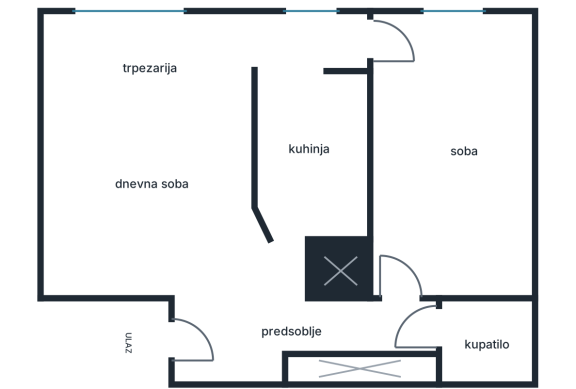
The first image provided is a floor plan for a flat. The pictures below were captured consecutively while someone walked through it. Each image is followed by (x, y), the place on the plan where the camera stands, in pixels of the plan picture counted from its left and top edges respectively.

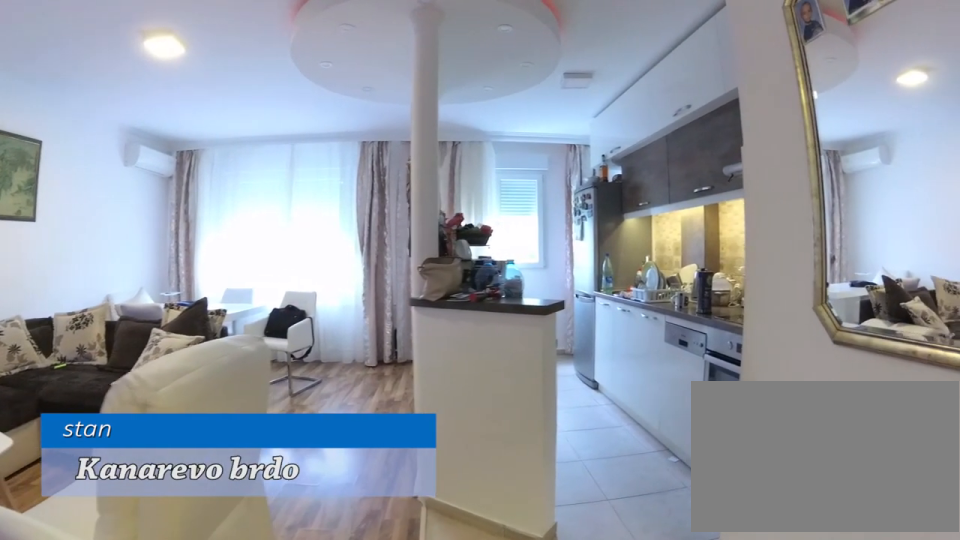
(257, 314)
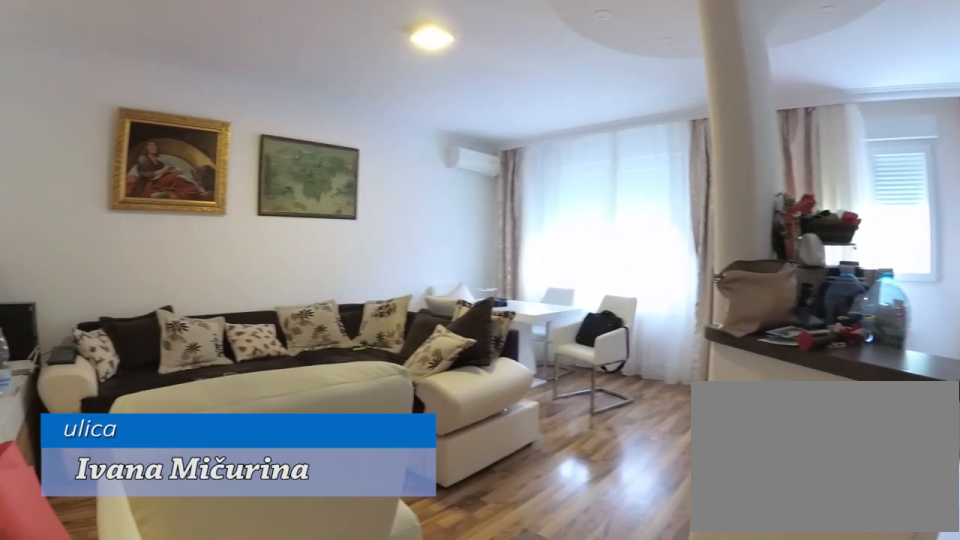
(292, 293)
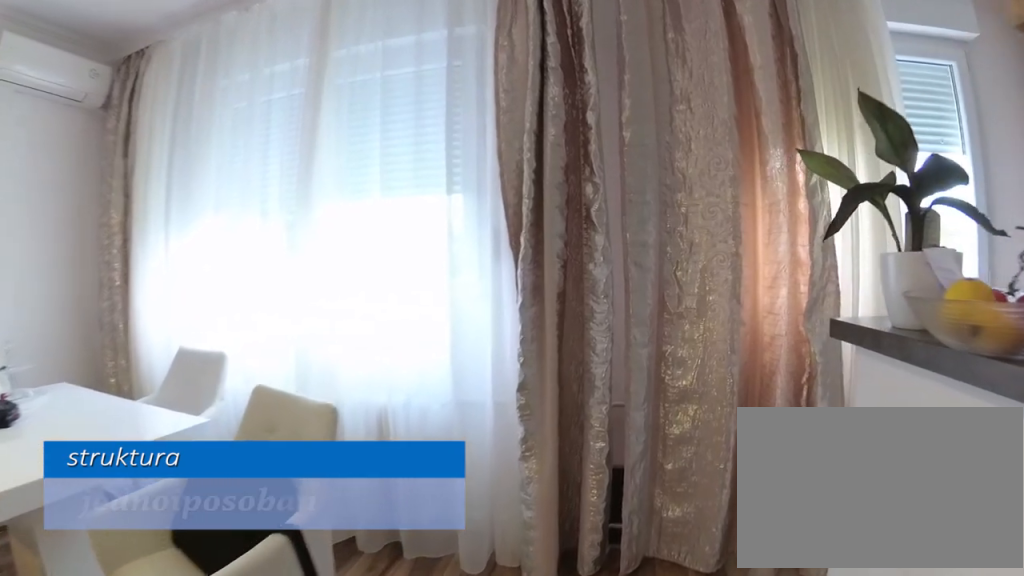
(234, 163)
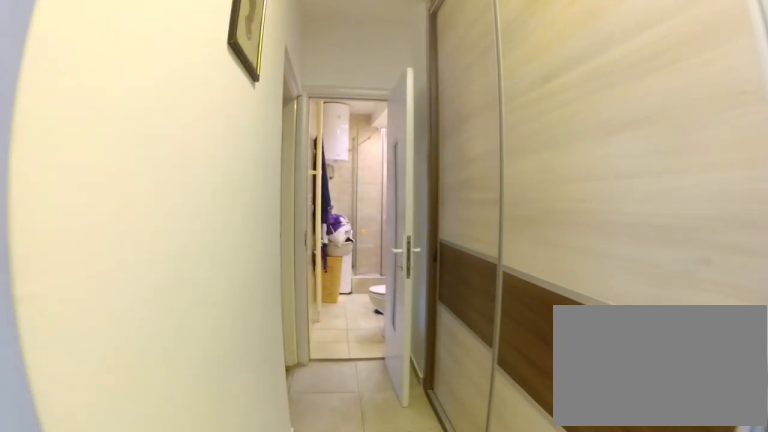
(234, 331)
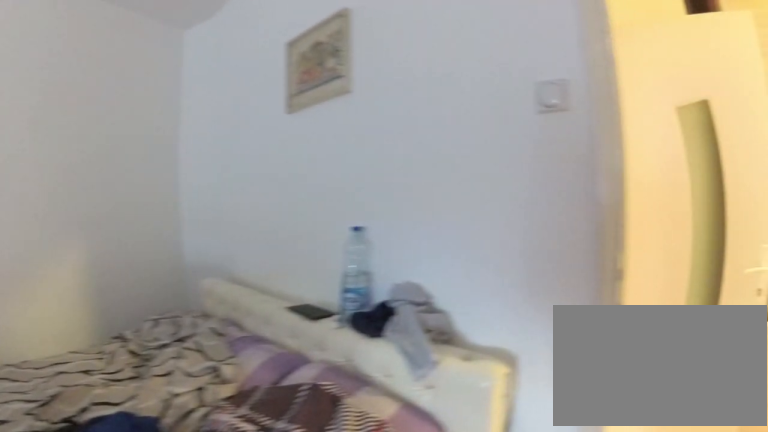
(426, 184)
